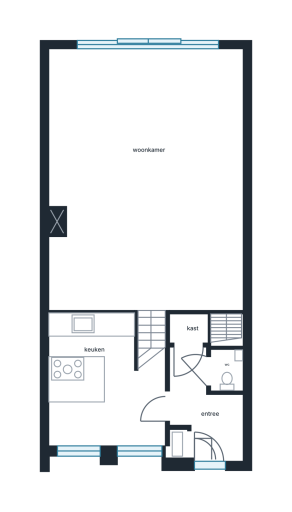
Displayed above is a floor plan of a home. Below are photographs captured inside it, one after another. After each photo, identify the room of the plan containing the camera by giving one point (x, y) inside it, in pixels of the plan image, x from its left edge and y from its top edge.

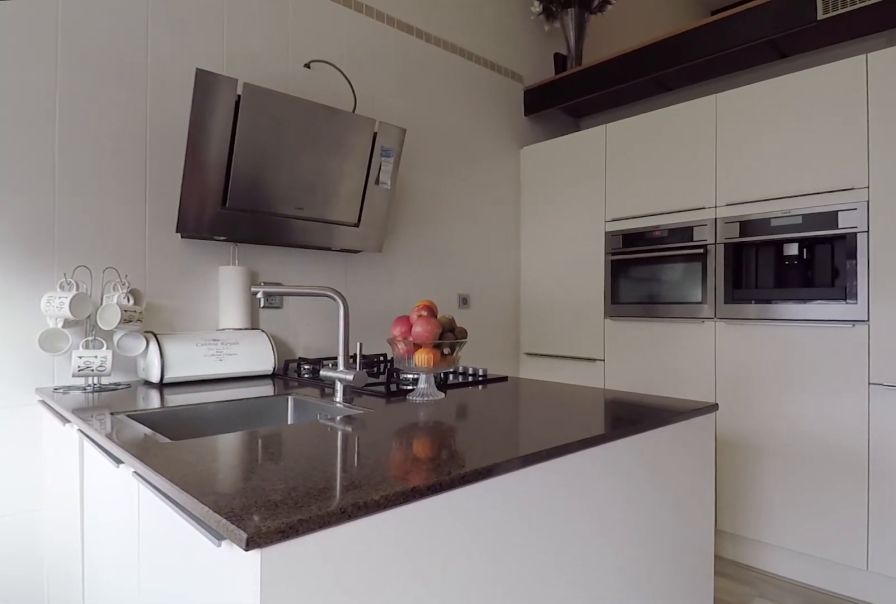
(103, 383)
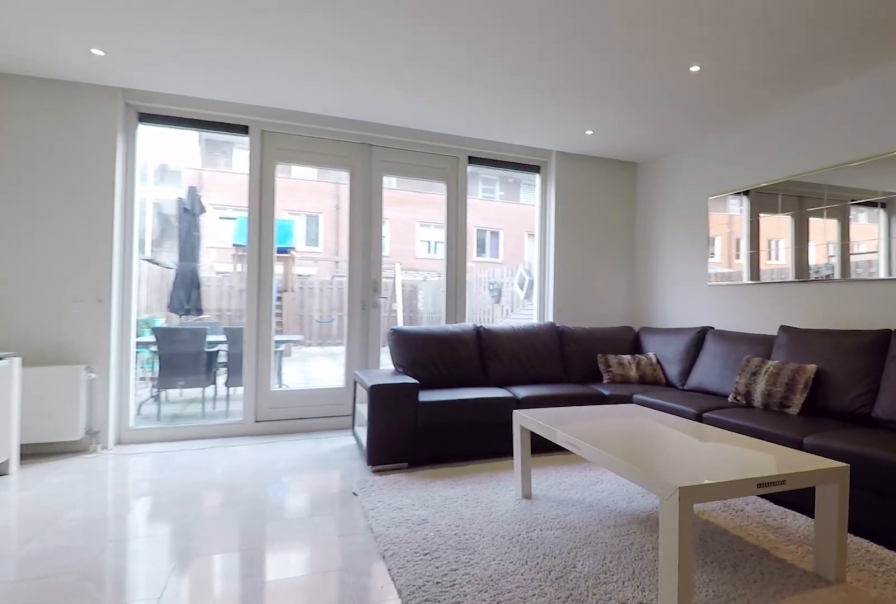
(142, 163)
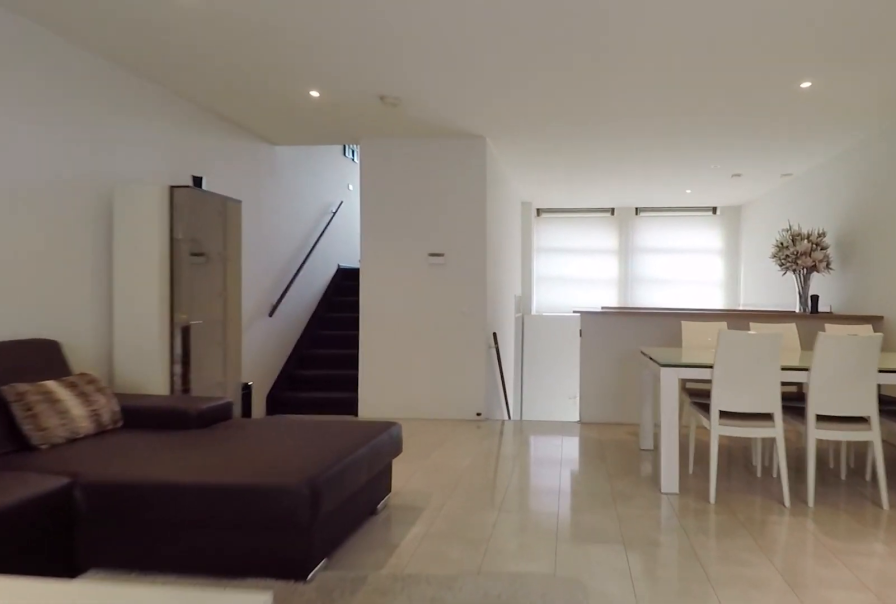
(142, 163)
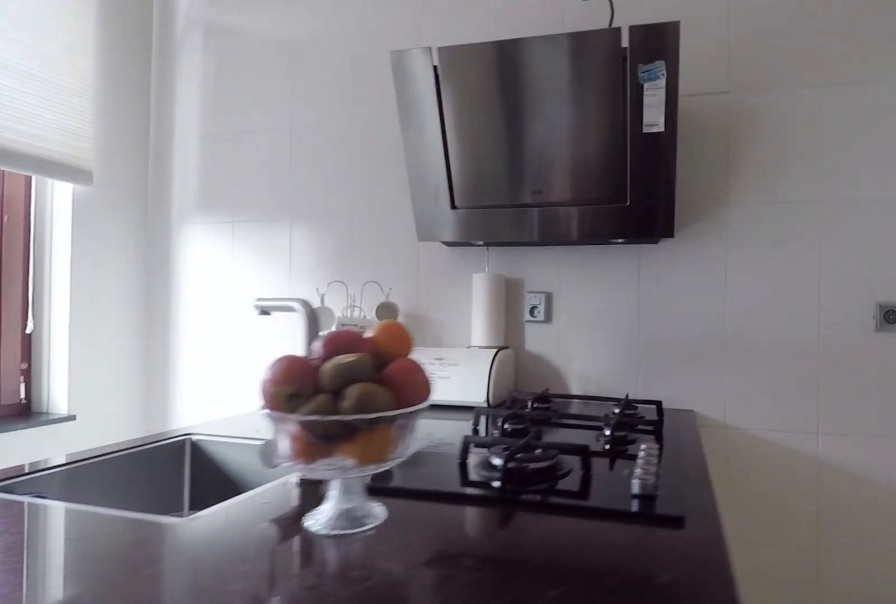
(103, 383)
